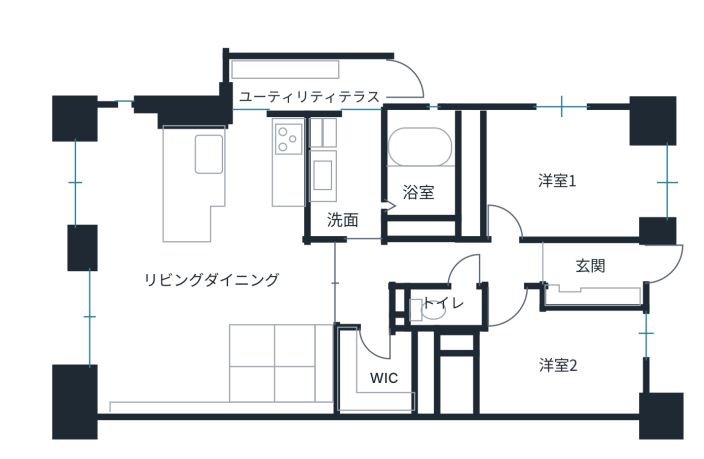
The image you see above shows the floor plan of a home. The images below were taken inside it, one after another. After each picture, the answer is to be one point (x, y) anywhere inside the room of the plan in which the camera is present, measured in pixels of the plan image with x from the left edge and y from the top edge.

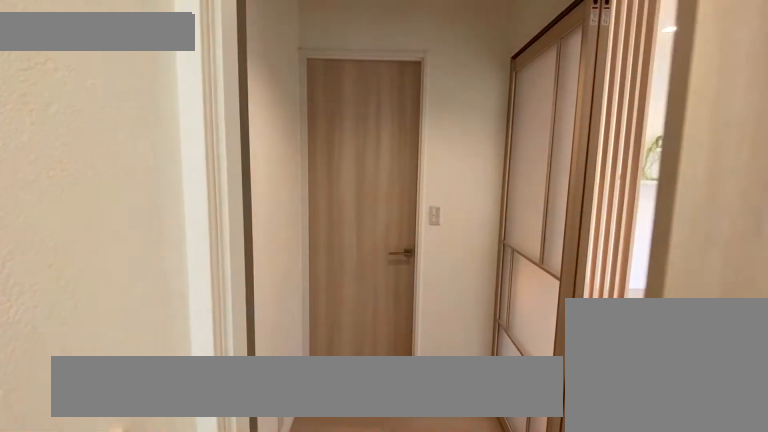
(353, 208)
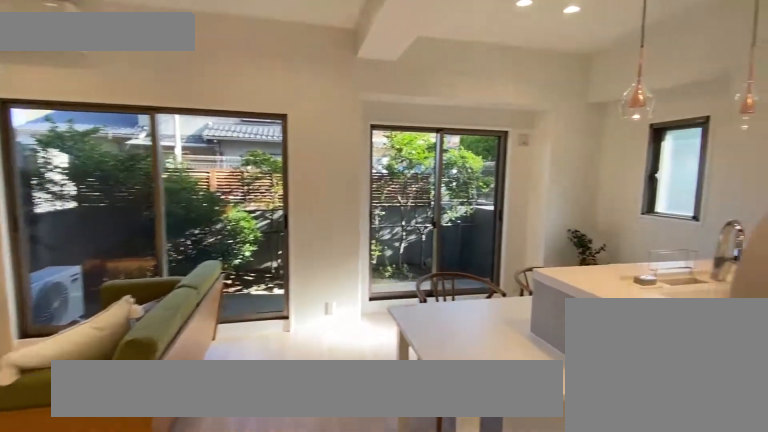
(309, 278)
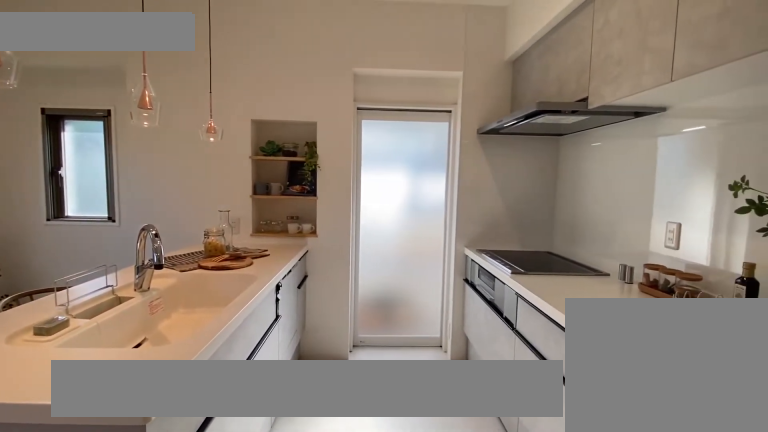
(309, 278)
